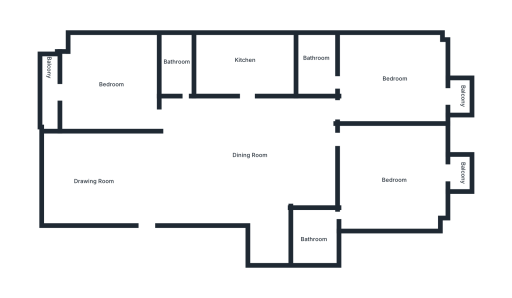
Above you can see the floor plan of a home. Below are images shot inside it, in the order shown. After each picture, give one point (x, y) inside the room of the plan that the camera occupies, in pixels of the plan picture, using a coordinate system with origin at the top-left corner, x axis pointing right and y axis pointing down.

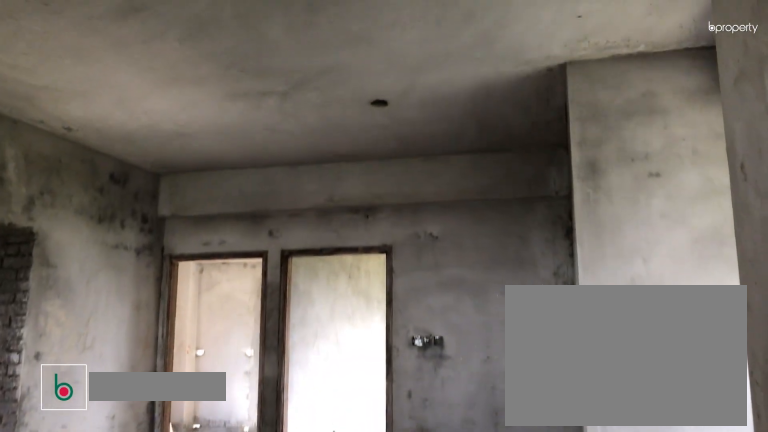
(253, 163)
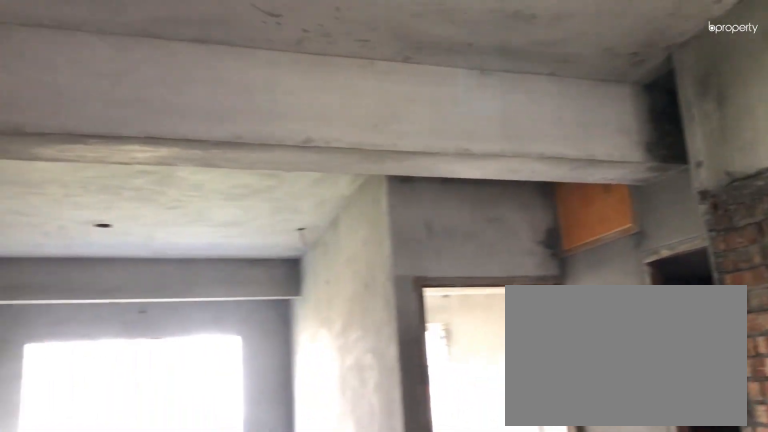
(253, 163)
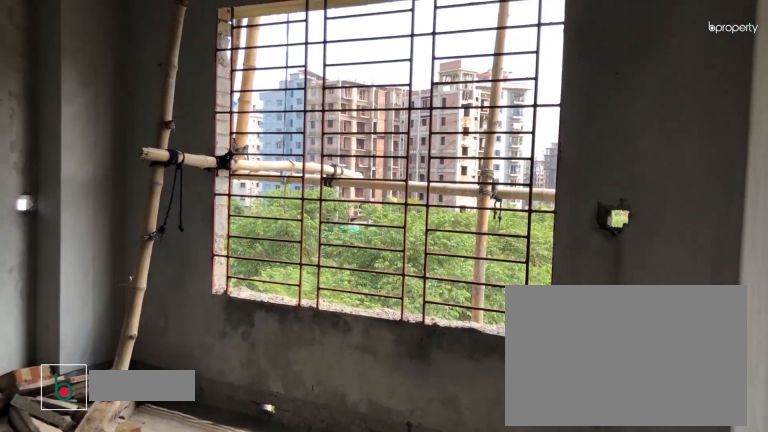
(110, 86)
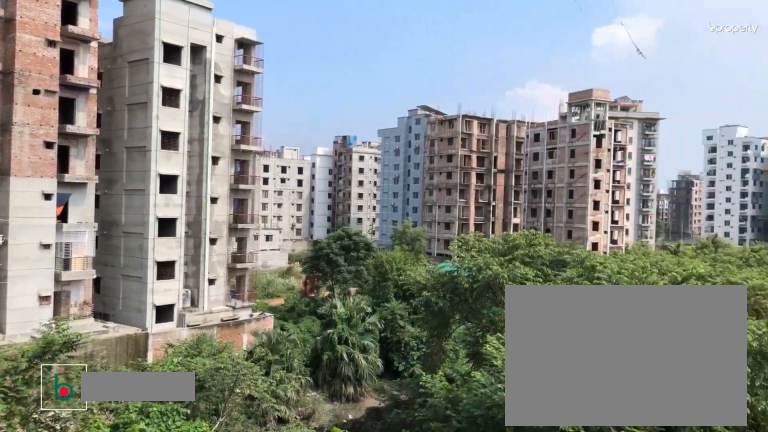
(50, 92)
